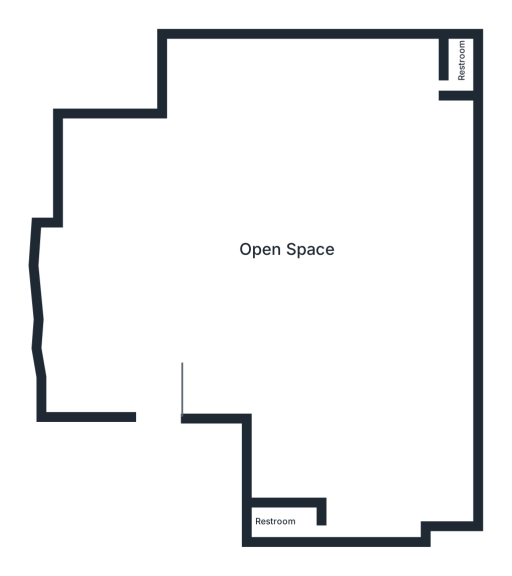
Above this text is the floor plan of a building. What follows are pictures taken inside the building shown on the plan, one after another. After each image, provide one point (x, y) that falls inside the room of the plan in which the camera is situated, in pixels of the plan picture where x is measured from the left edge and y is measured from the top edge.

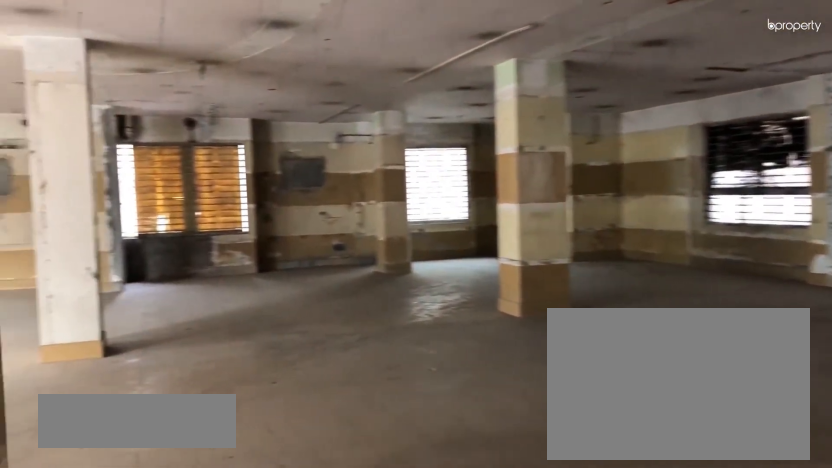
(296, 266)
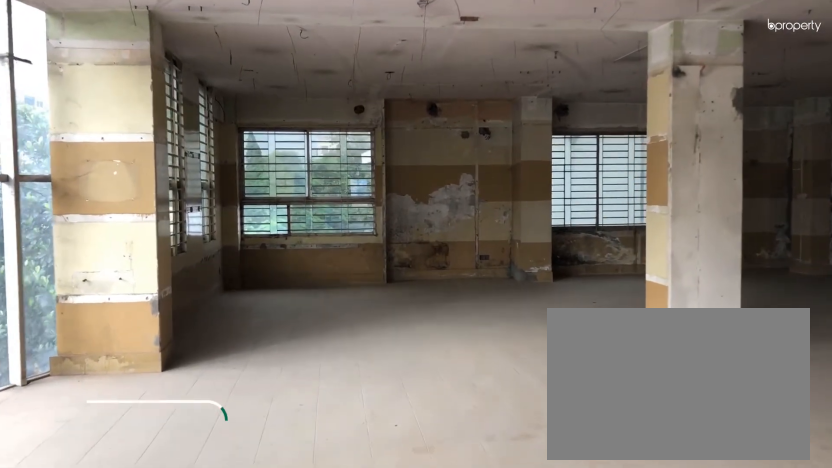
(111, 272)
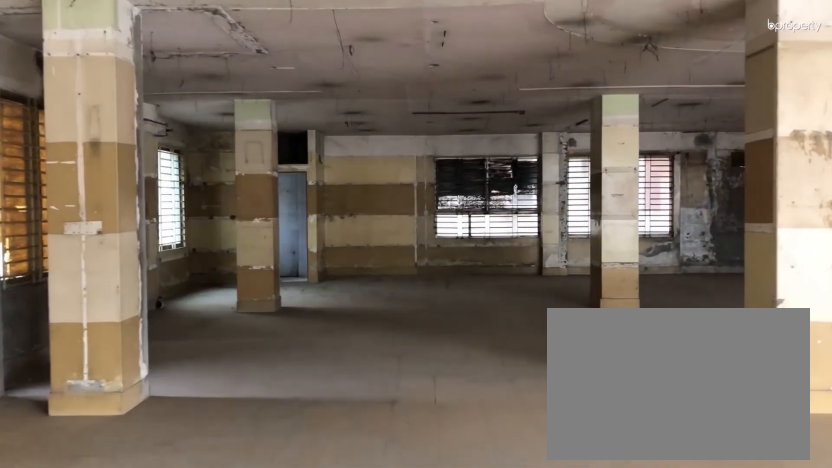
(297, 121)
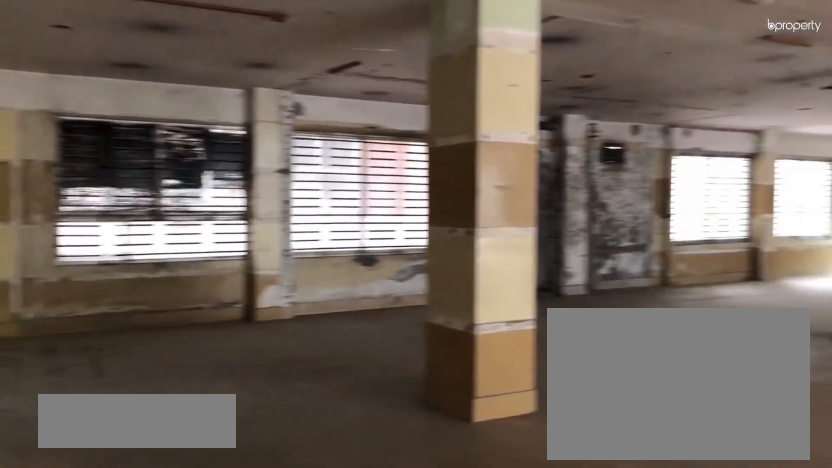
(372, 163)
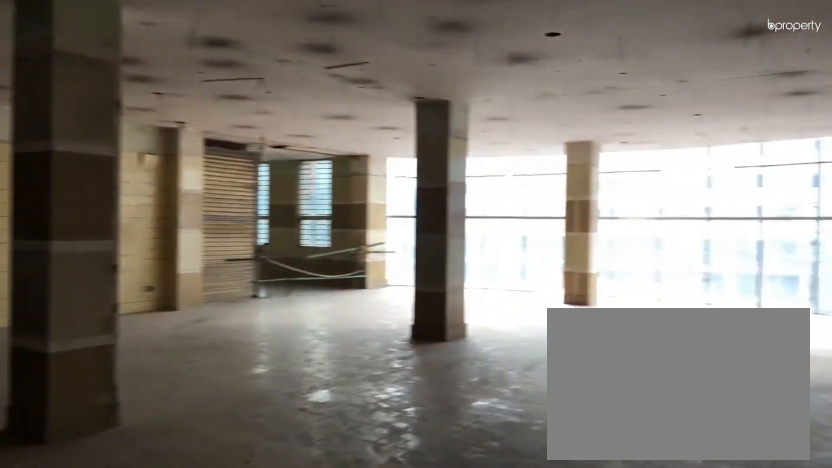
(307, 273)
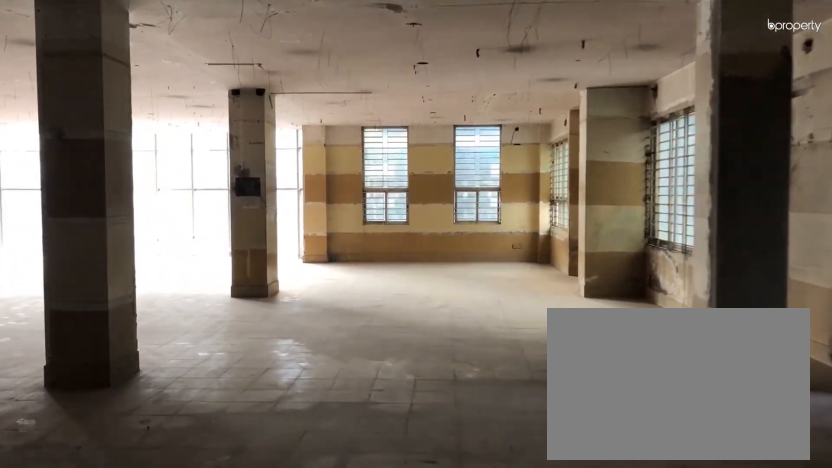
(301, 259)
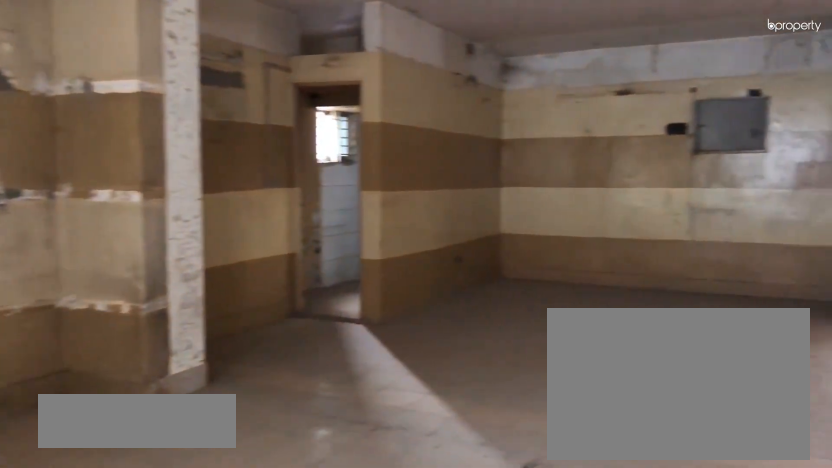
(357, 453)
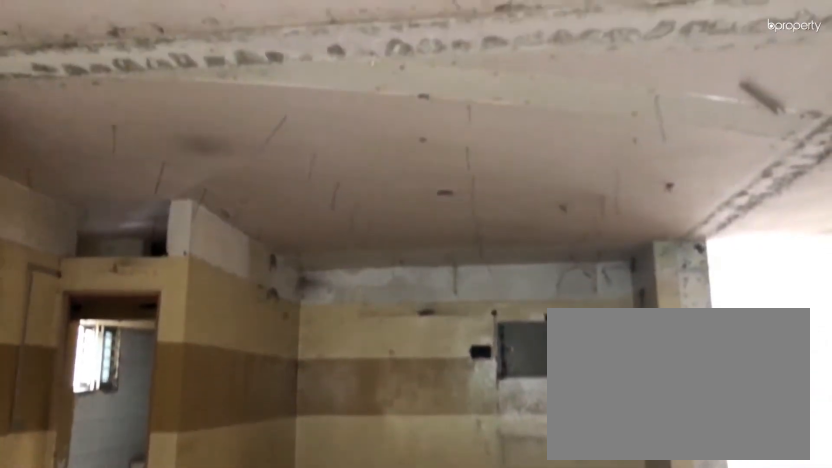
(357, 453)
